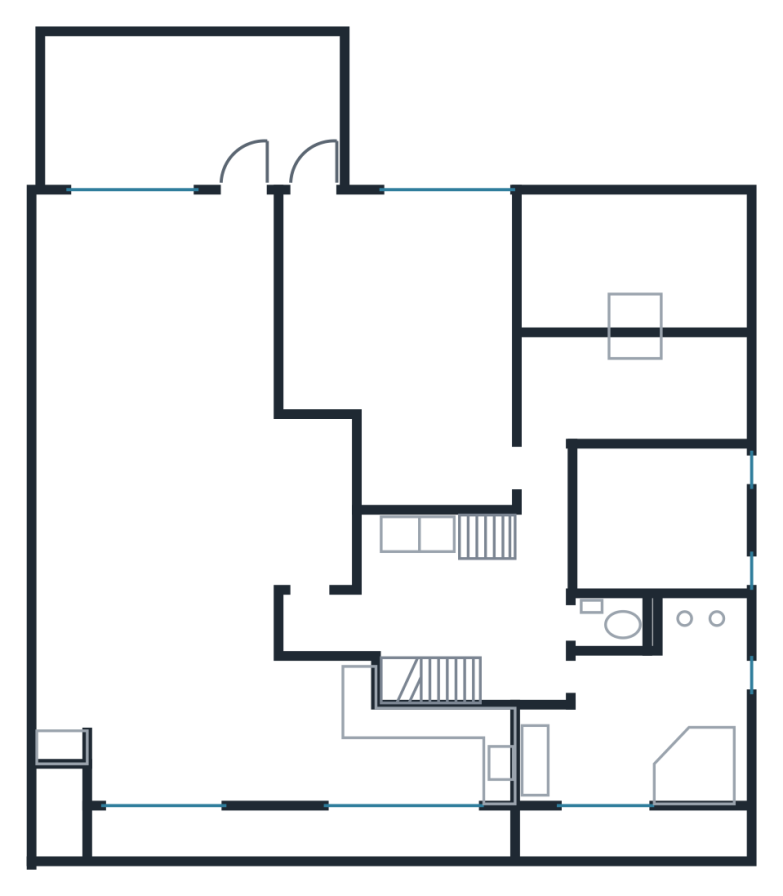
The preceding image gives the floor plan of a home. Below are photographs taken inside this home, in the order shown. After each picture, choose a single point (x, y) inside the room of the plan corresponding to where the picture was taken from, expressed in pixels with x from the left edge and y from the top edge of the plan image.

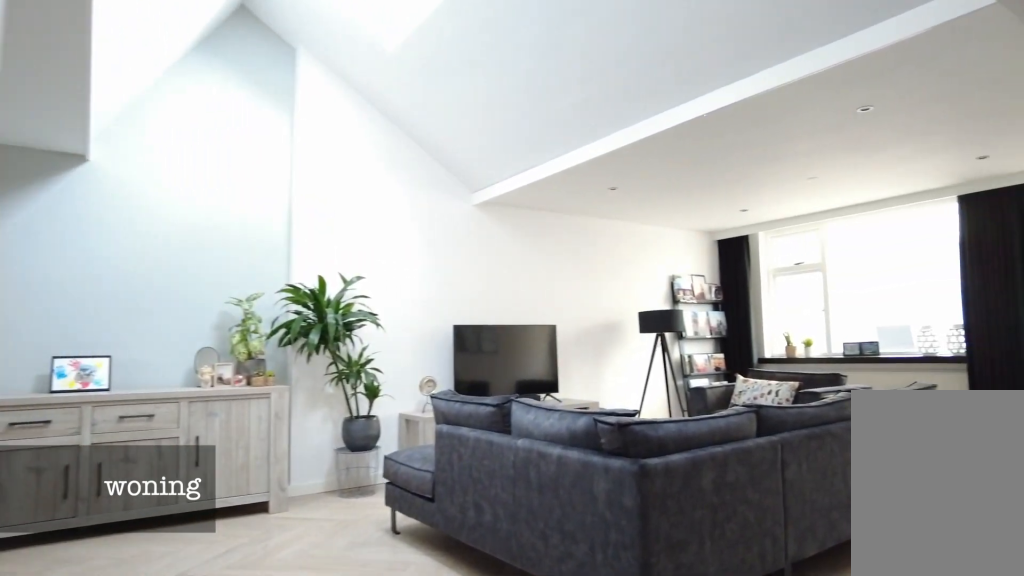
(193, 525)
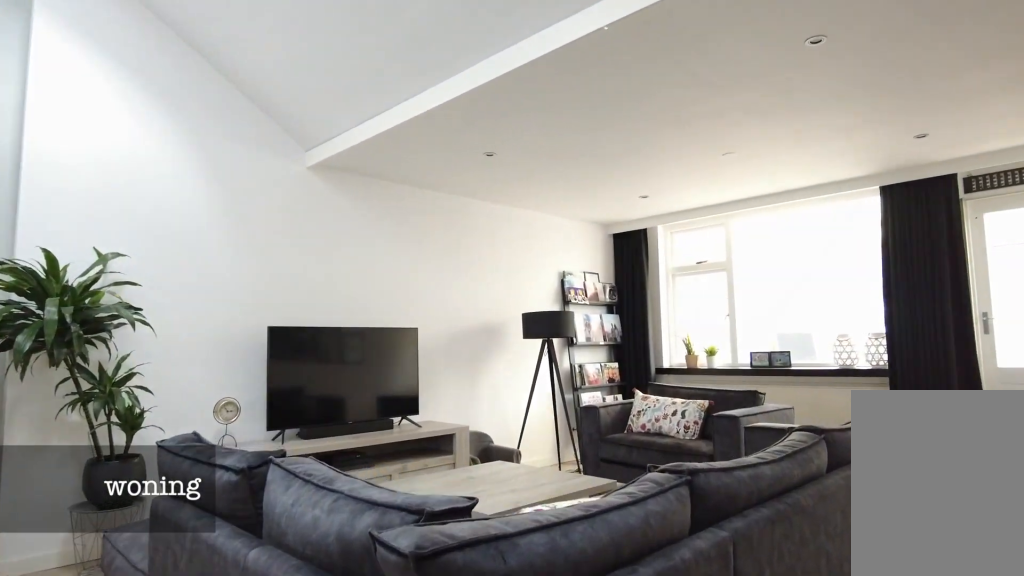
(193, 525)
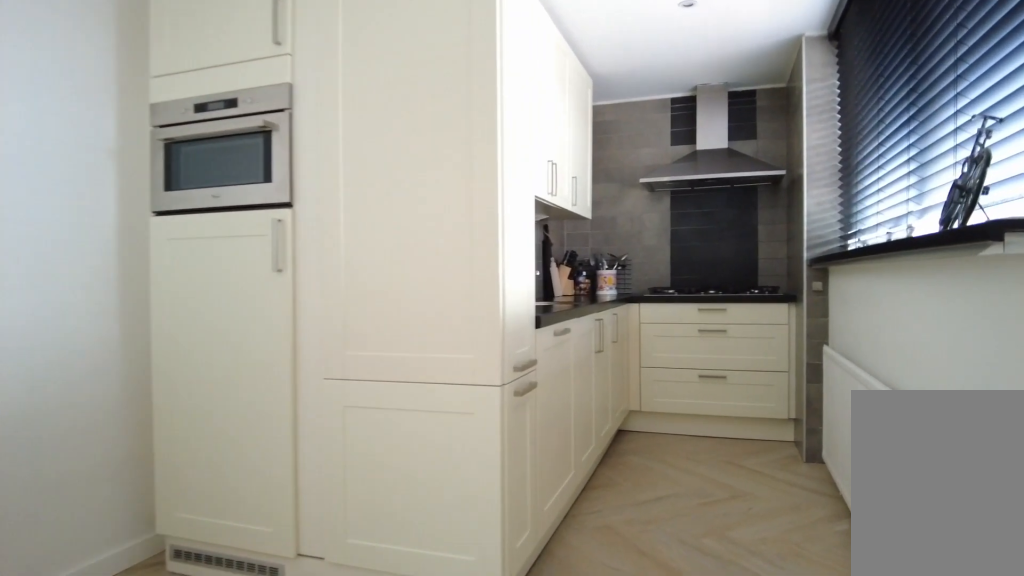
(193, 525)
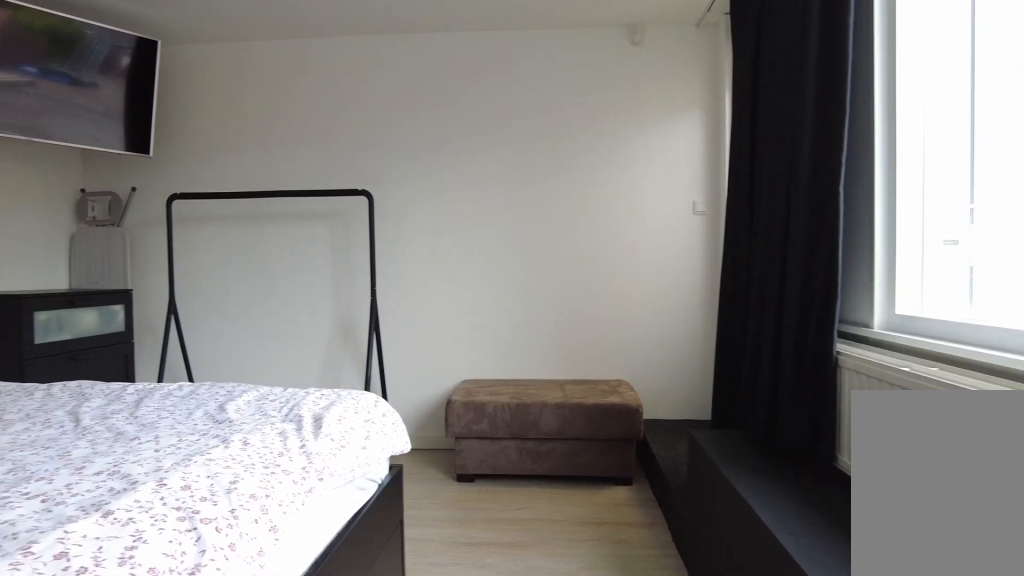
(408, 341)
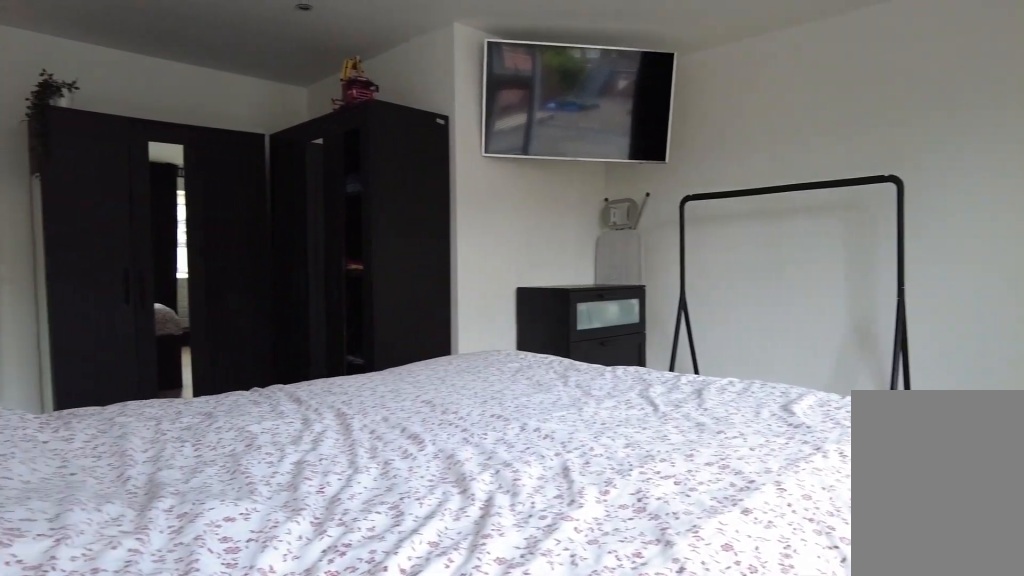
(408, 341)
